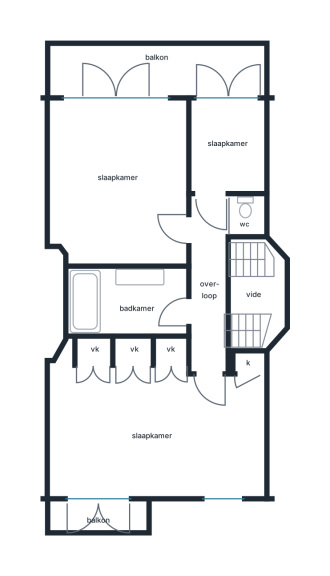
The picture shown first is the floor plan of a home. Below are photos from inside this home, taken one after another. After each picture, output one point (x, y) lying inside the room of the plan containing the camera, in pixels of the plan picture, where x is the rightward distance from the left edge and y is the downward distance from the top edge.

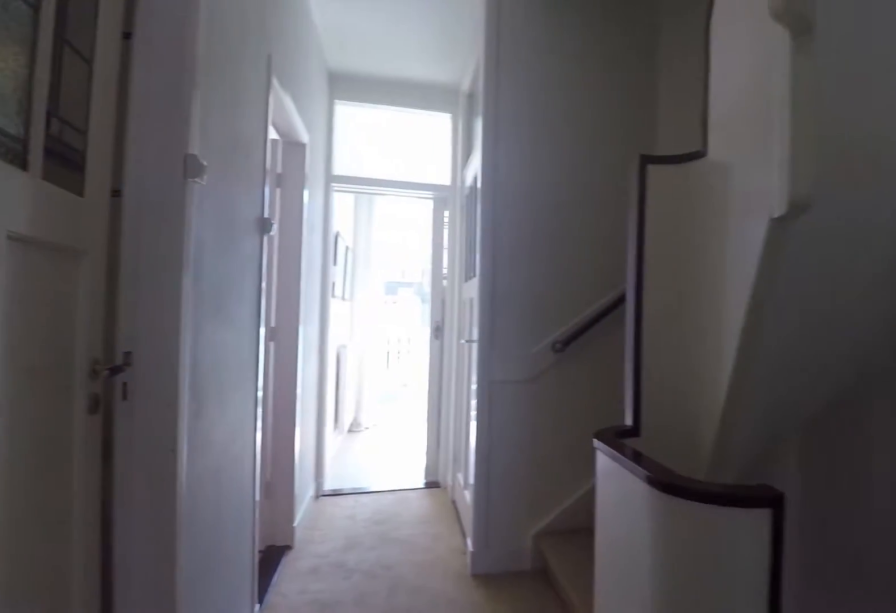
(221, 291)
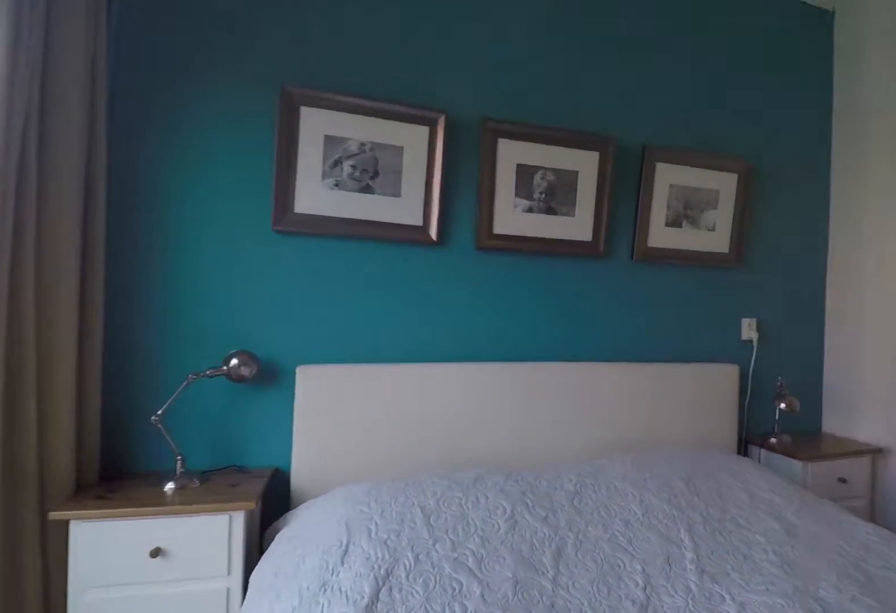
(234, 437)
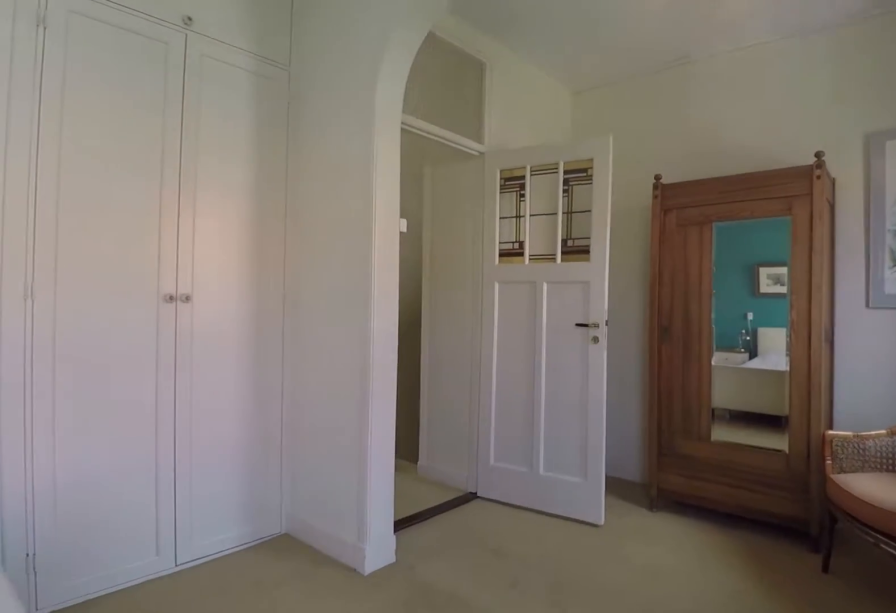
(234, 437)
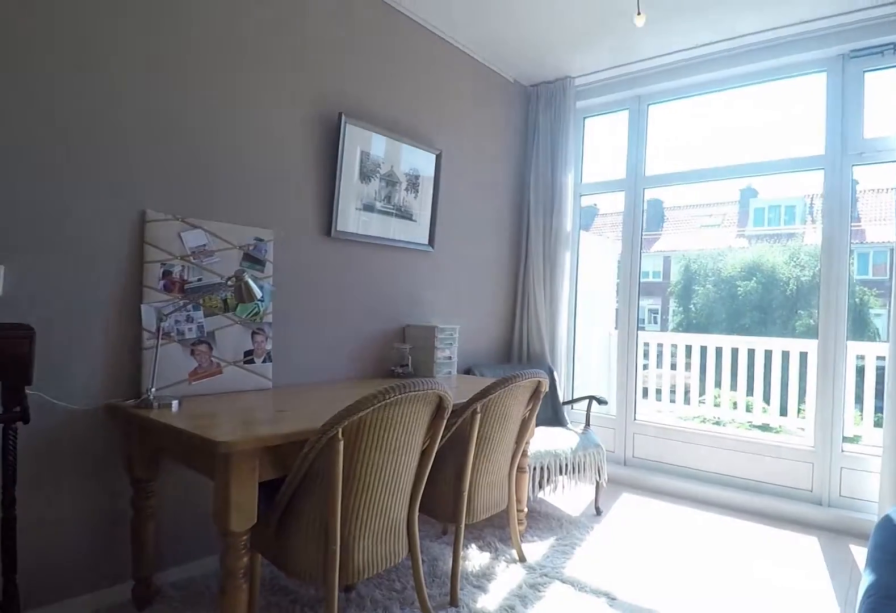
(120, 182)
